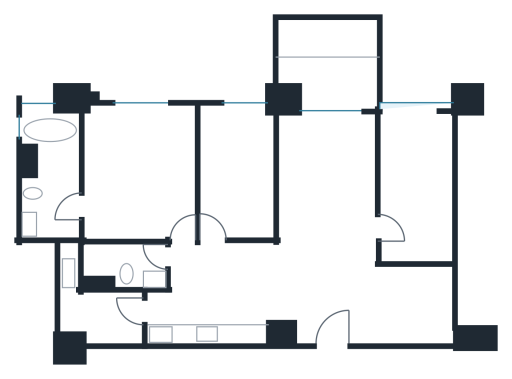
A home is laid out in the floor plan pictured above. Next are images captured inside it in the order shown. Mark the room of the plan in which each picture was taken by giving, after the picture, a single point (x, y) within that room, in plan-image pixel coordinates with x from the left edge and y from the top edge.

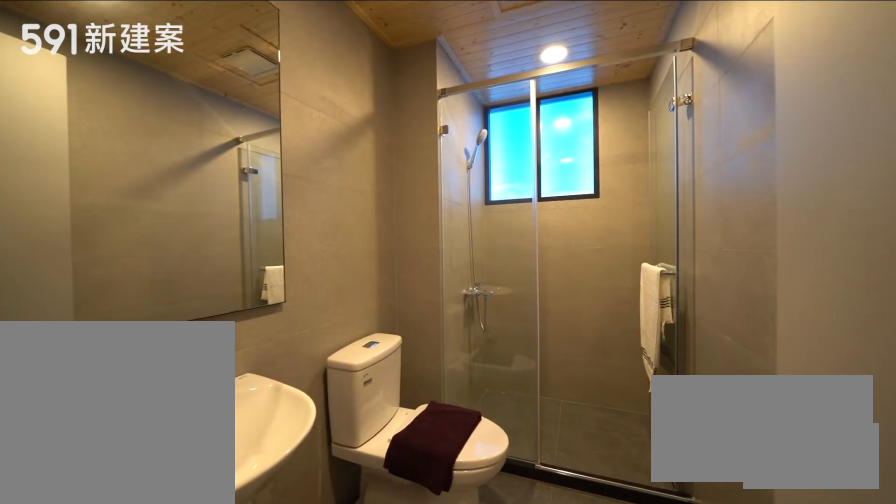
(120, 267)
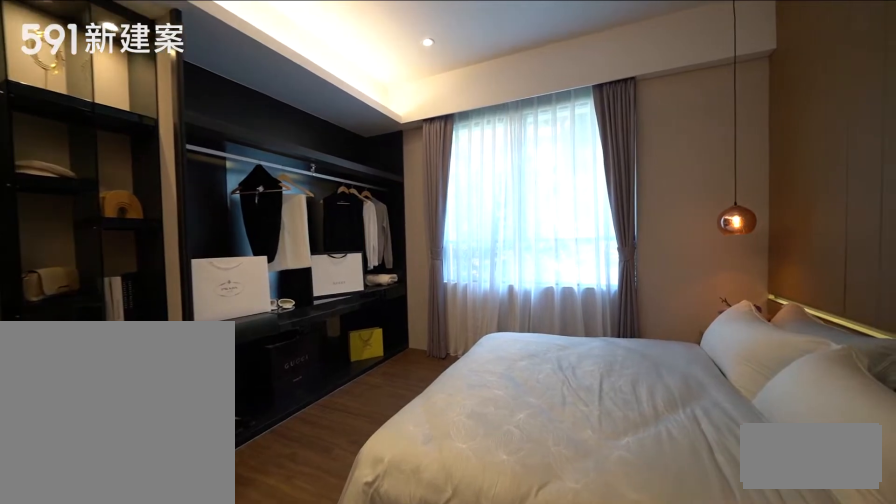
(139, 169)
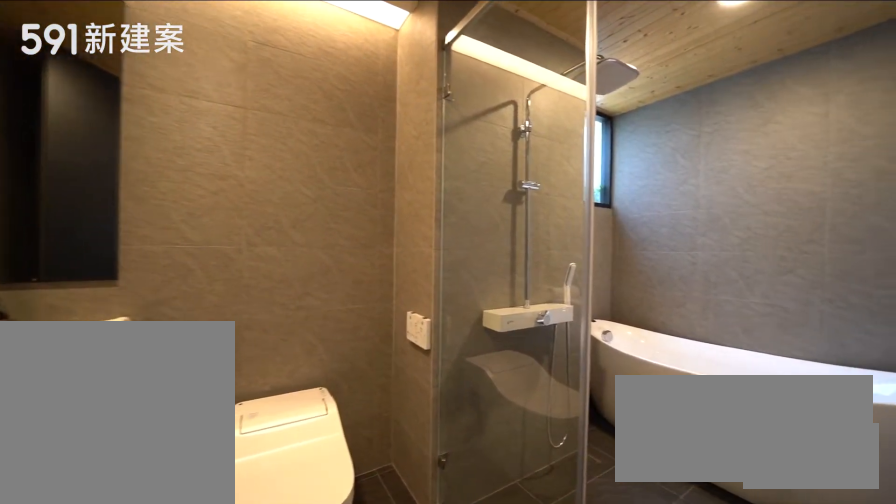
(49, 175)
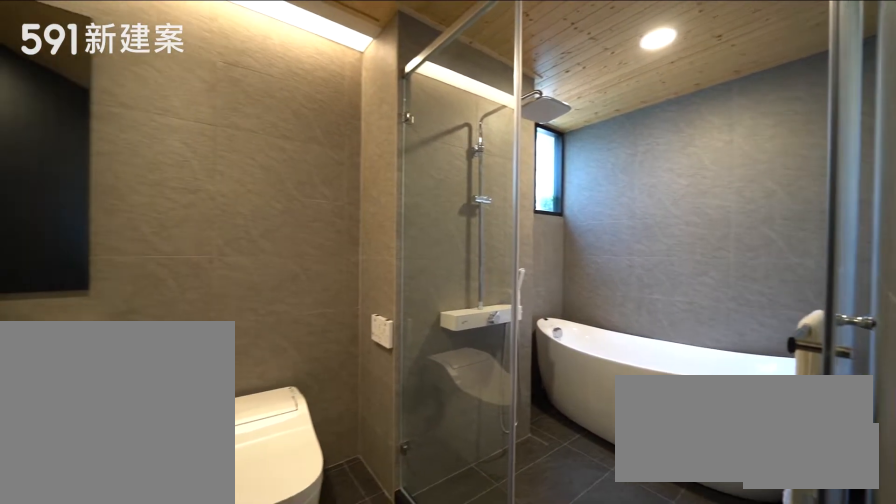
(49, 175)
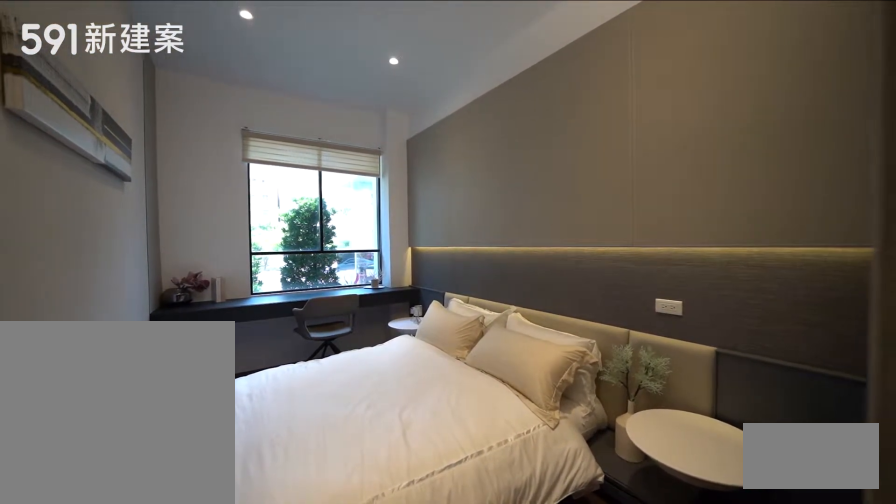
(239, 171)
